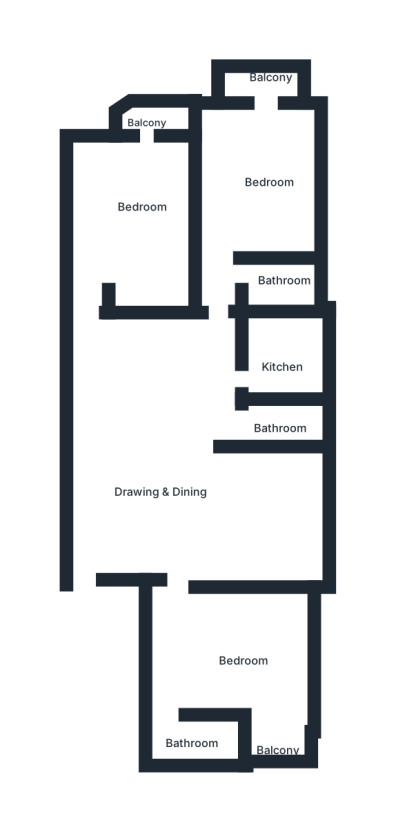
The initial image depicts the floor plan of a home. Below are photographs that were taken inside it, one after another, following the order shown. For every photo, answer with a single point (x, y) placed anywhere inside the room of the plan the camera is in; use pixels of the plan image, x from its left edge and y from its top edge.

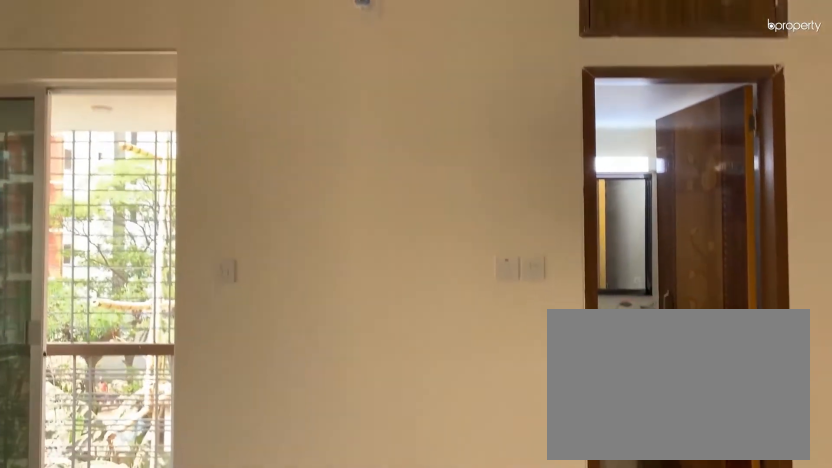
(232, 657)
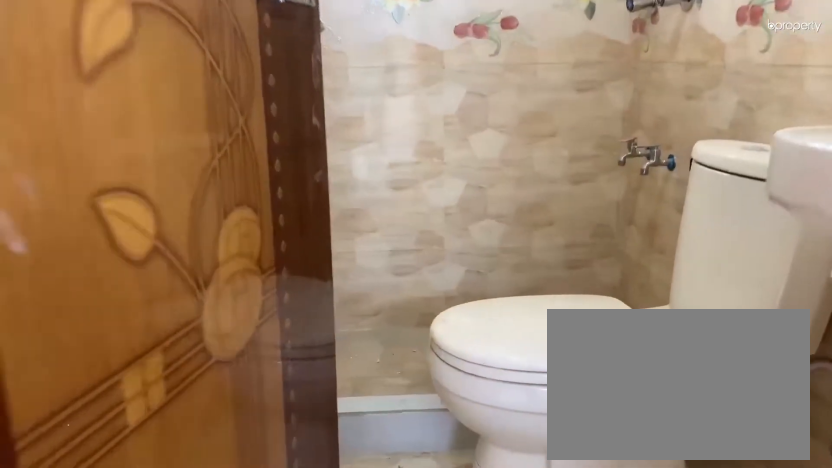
(278, 421)
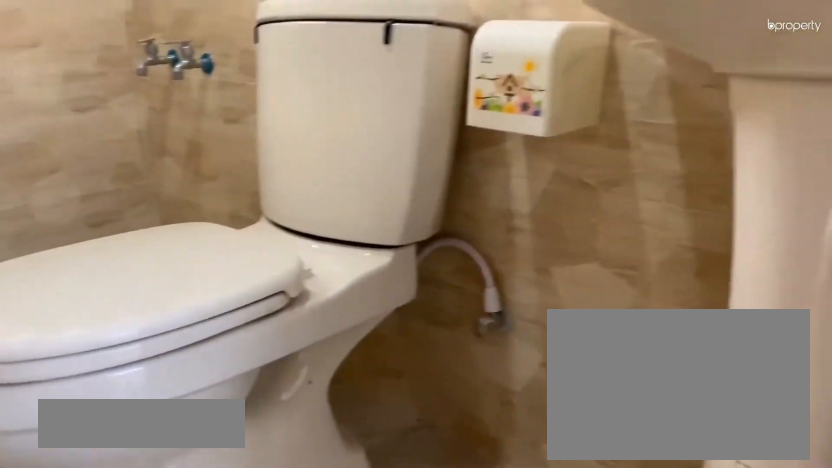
(278, 421)
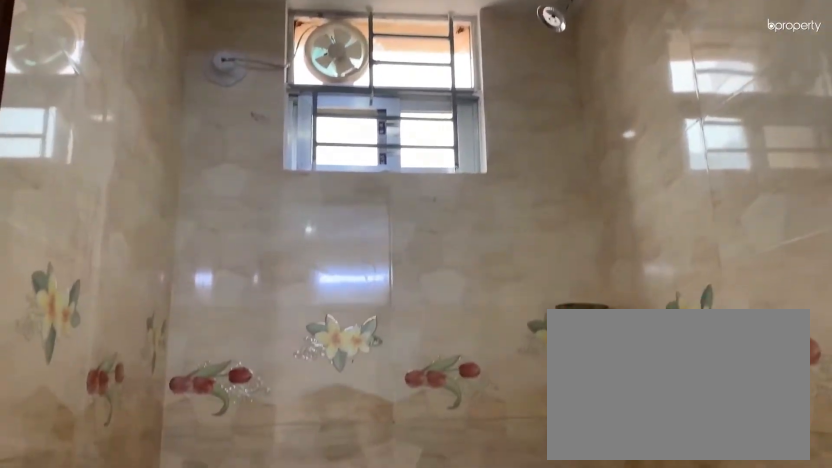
(278, 421)
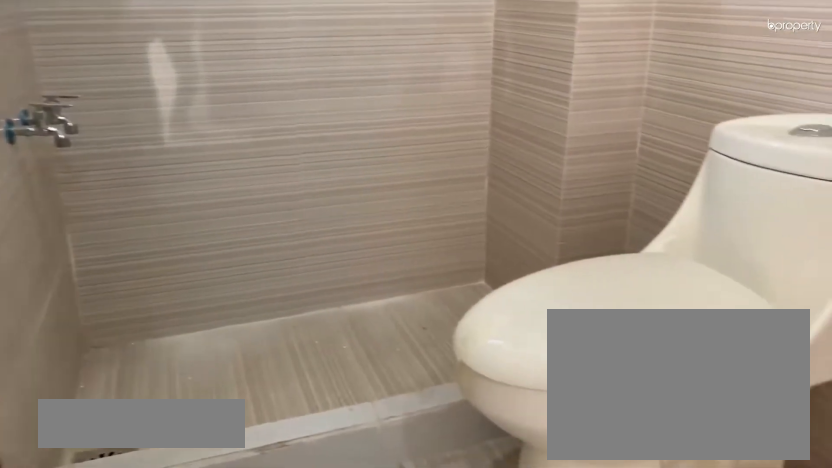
(268, 279)
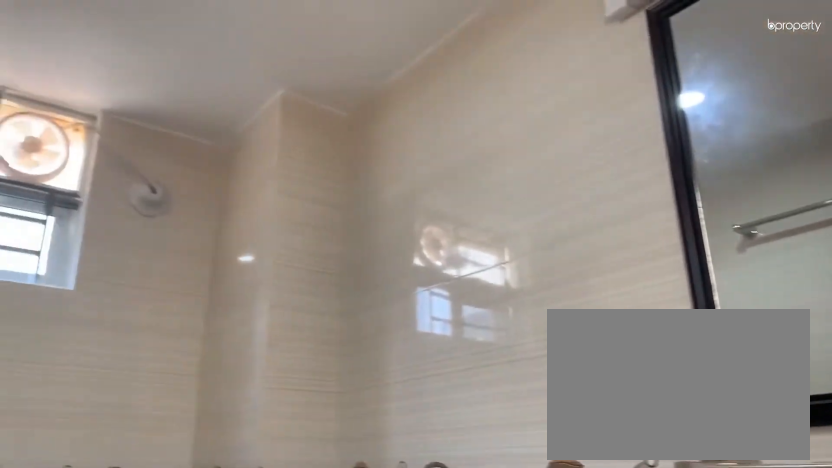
(268, 279)
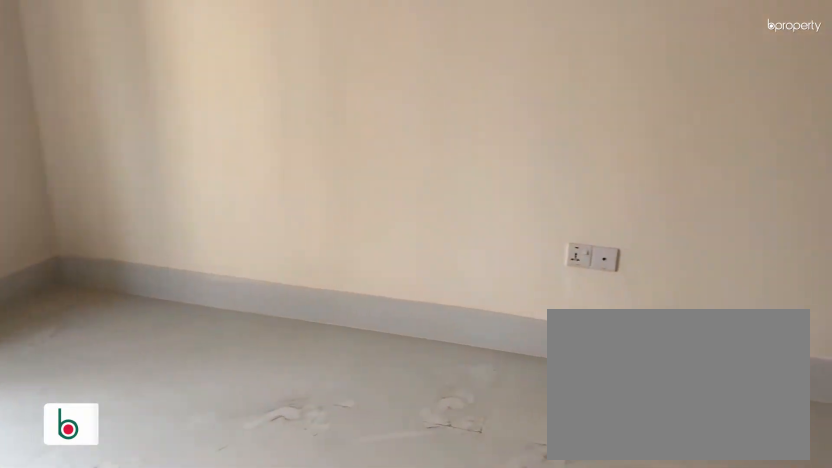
(131, 207)
